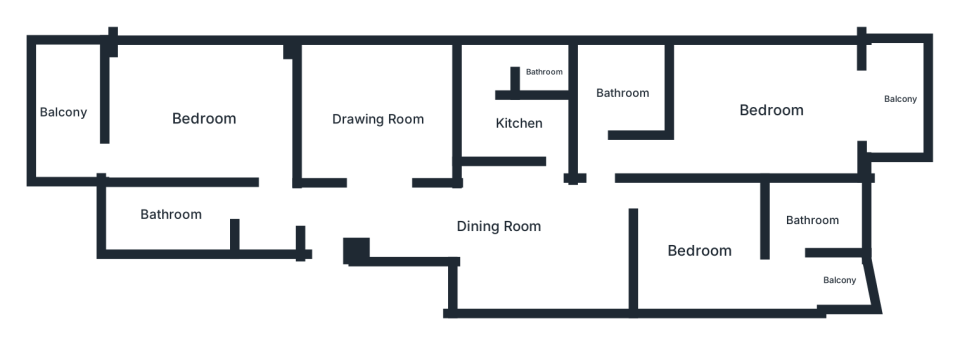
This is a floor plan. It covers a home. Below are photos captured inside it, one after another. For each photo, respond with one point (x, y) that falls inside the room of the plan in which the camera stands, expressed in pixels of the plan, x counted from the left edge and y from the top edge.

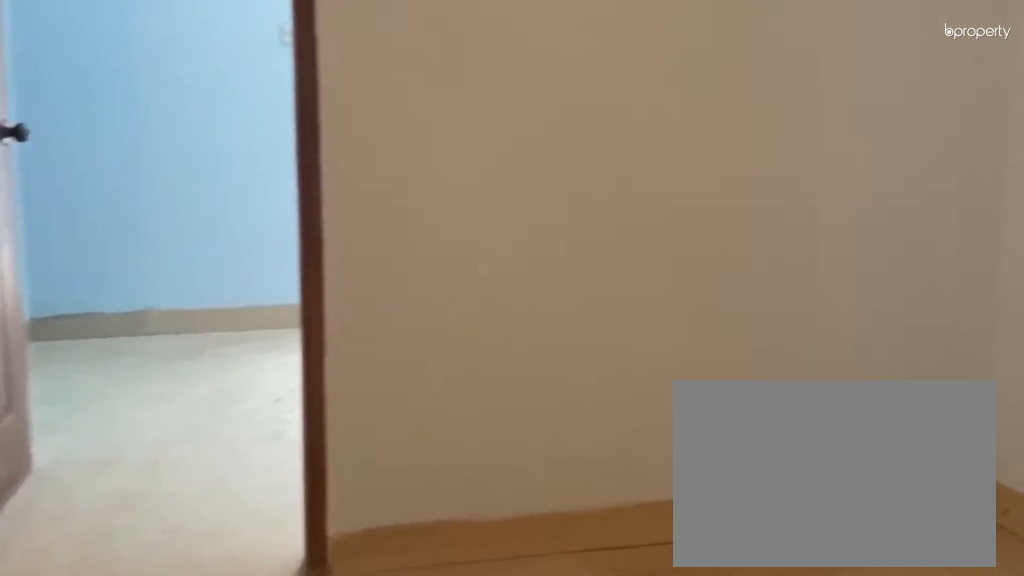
(498, 226)
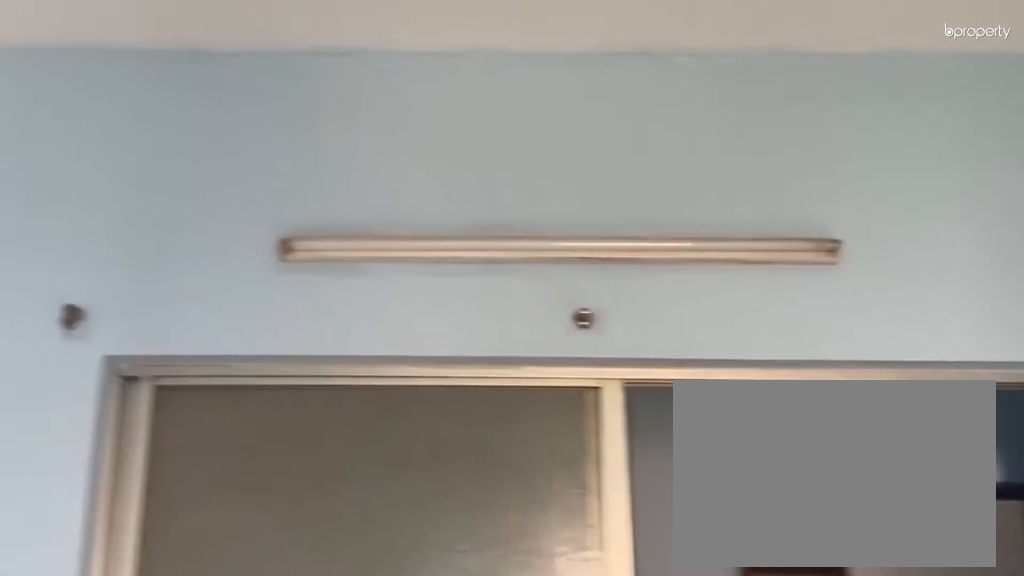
(380, 114)
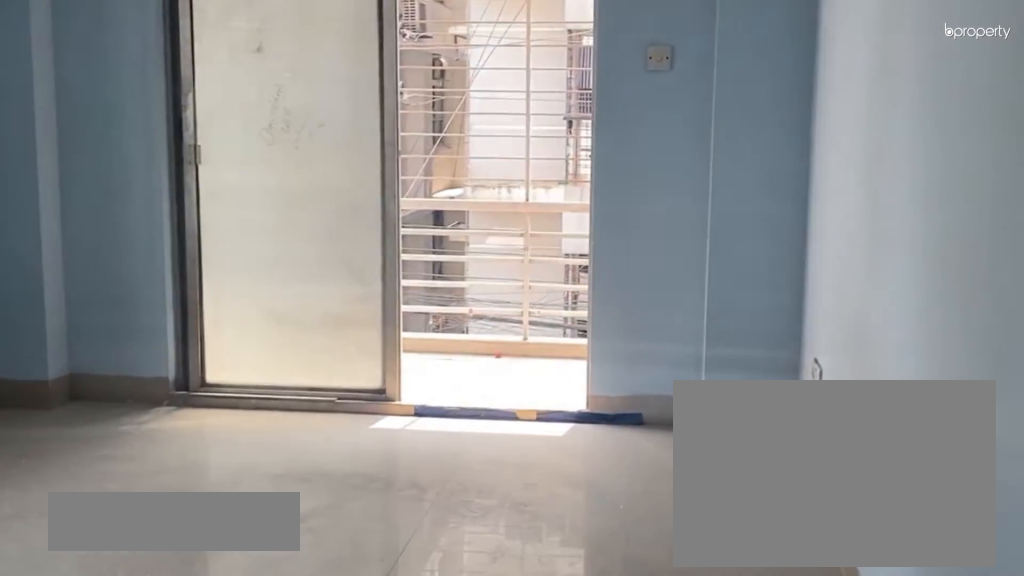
(769, 109)
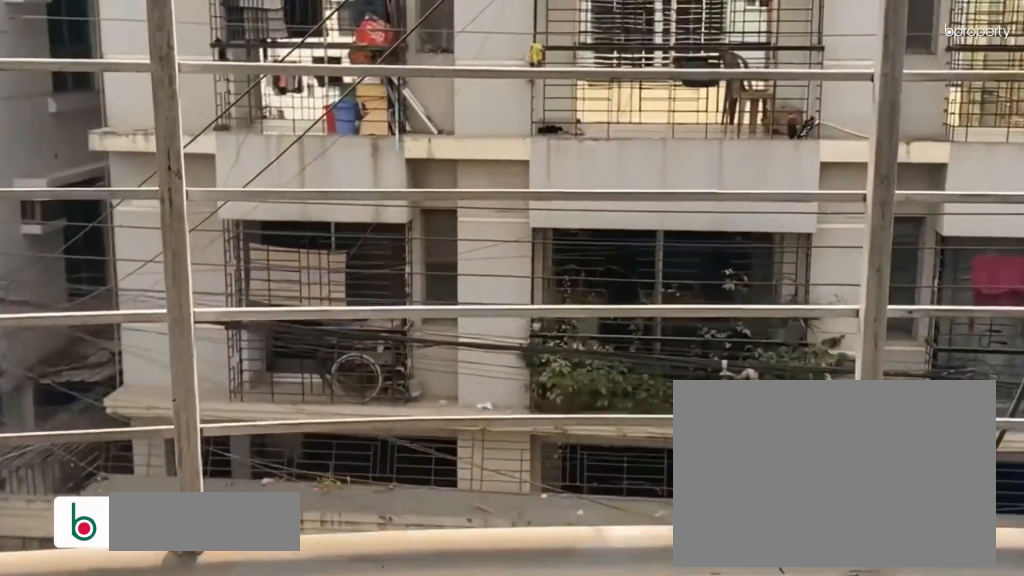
(838, 280)
